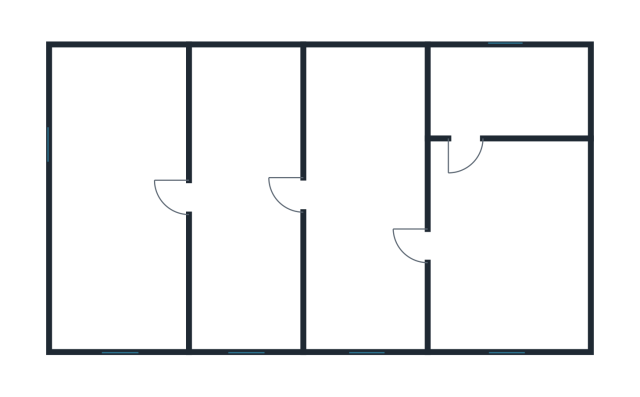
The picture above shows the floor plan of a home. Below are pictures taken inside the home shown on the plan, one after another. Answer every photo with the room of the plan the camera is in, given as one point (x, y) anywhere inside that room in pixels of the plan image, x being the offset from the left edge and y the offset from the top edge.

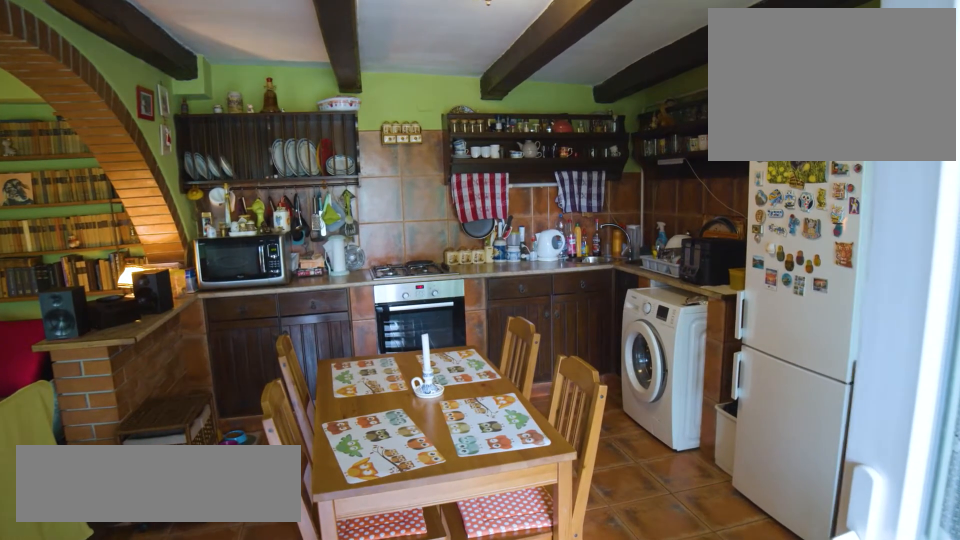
(363, 196)
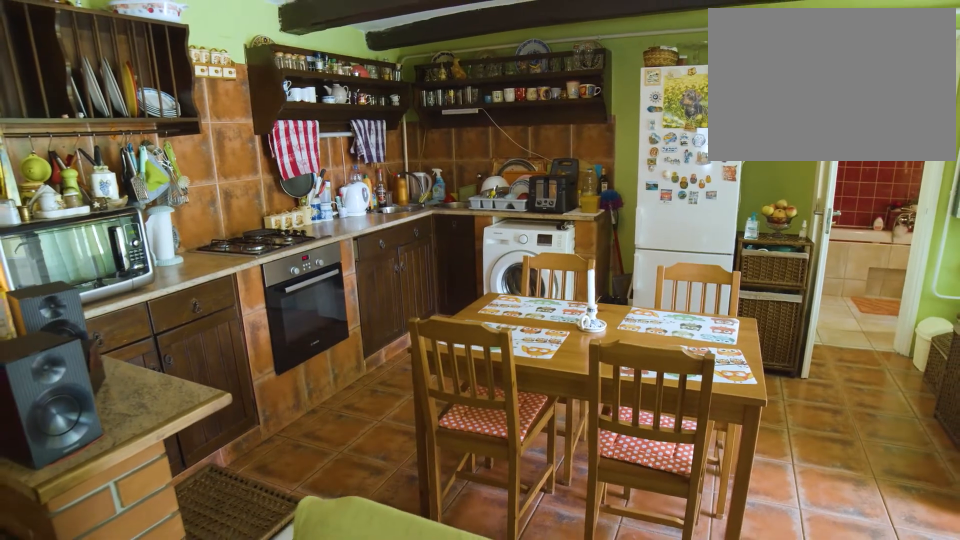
(363, 196)
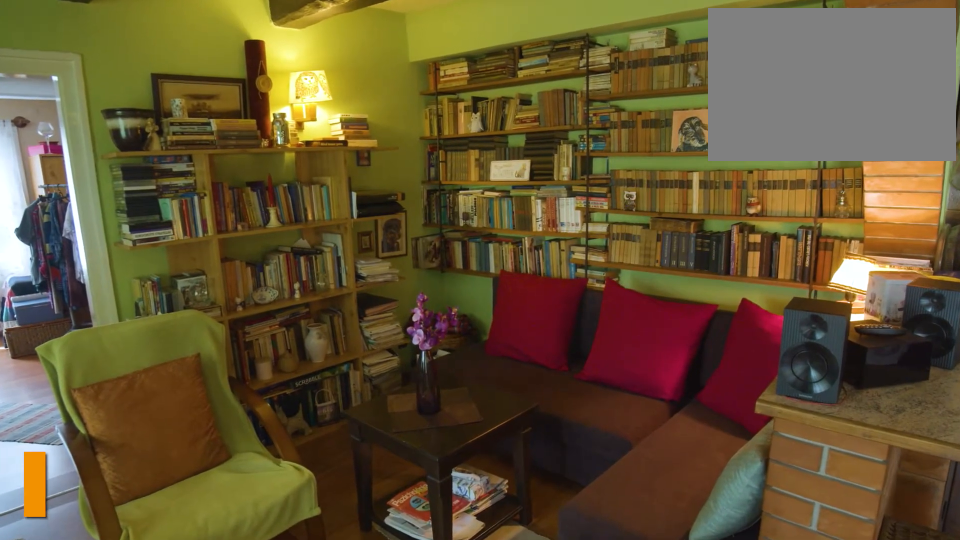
(247, 195)
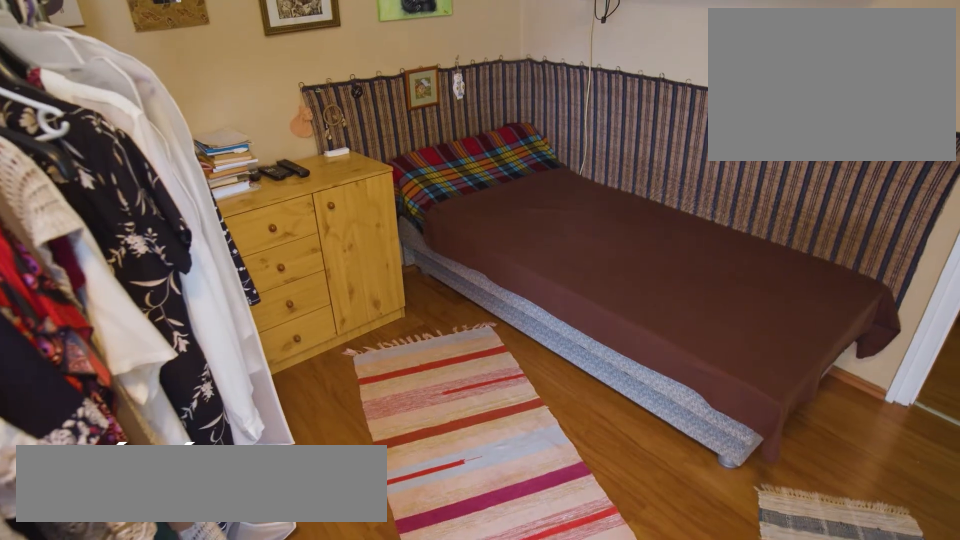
(122, 196)
